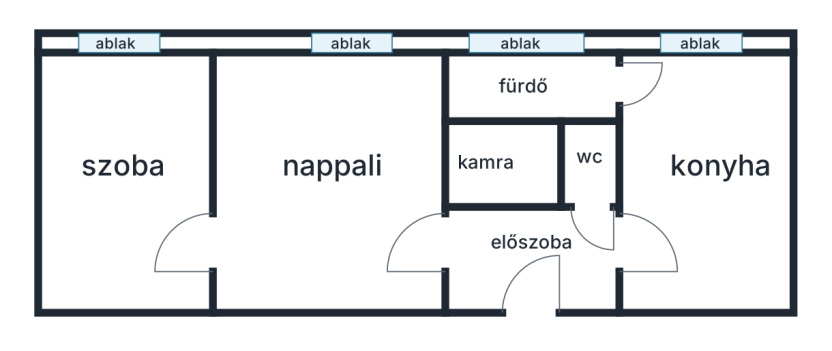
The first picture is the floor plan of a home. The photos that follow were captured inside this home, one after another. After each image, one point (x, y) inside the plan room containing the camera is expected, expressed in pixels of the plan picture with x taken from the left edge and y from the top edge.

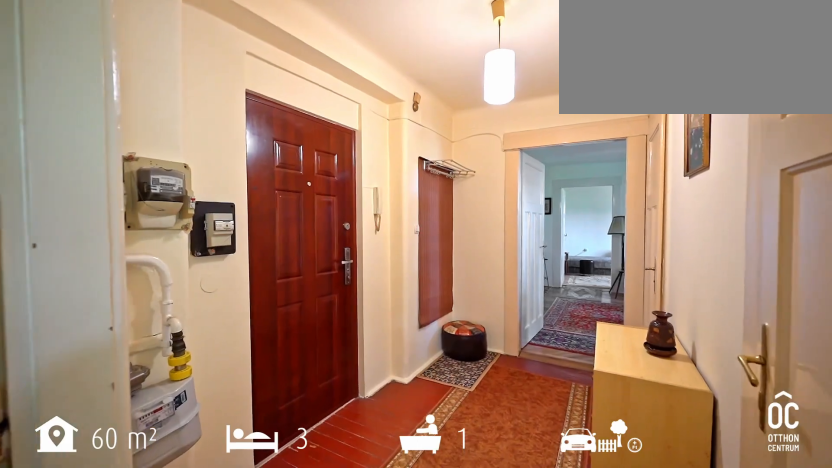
(527, 261)
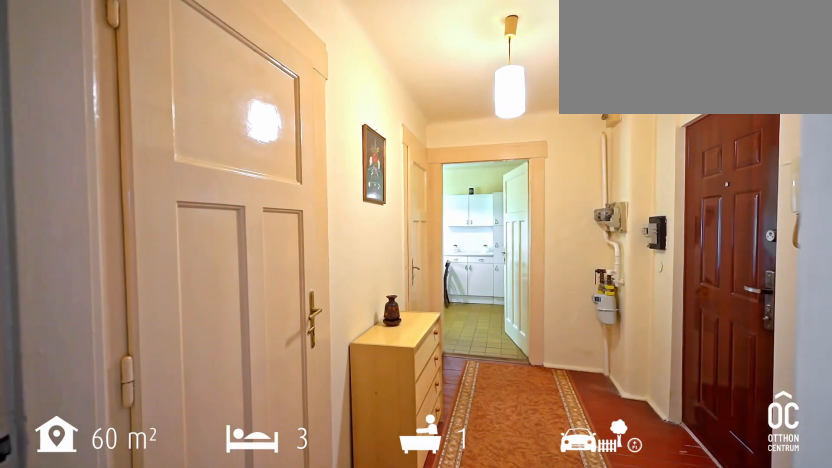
(527, 261)
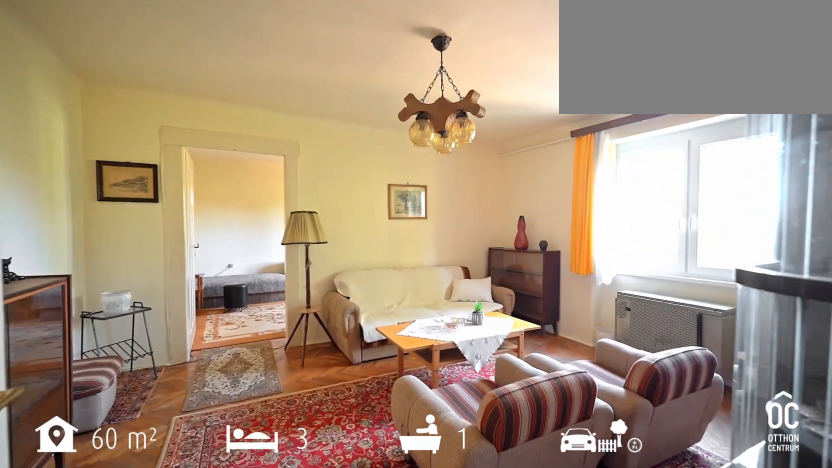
(335, 185)
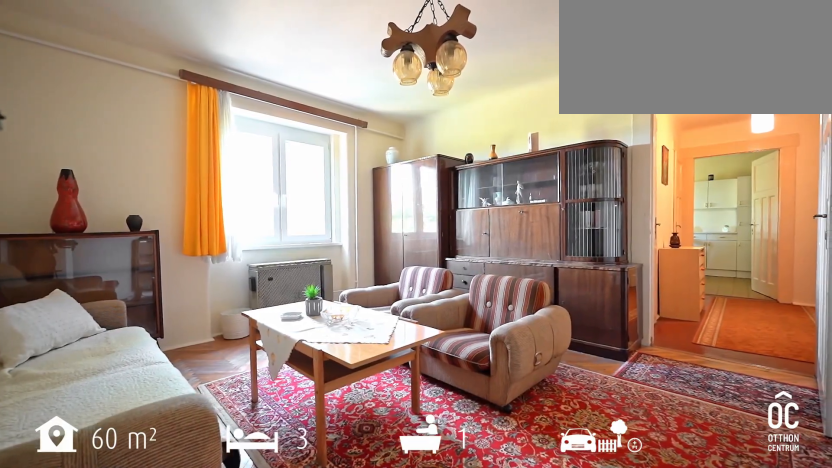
(335, 185)
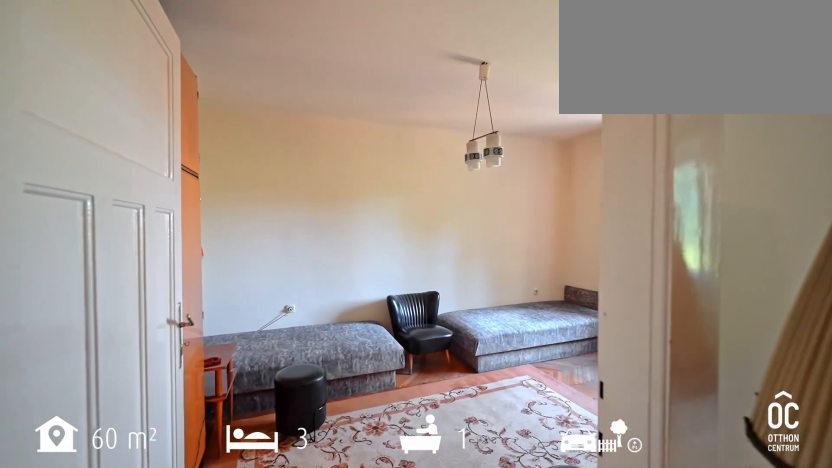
(125, 175)
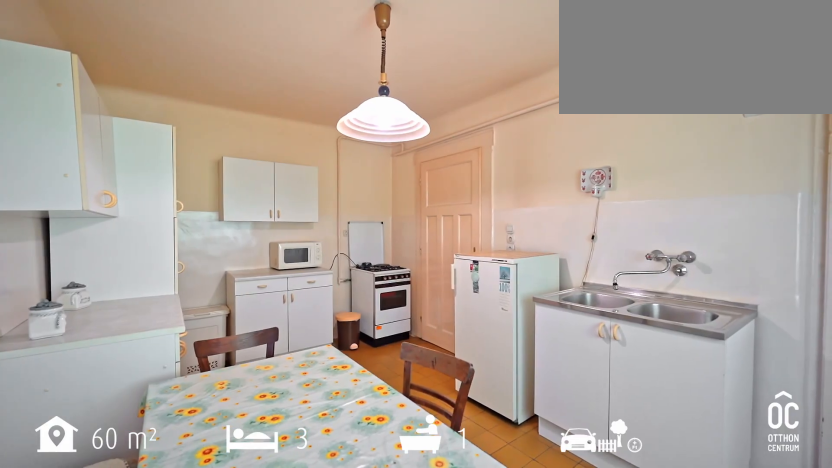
(704, 186)
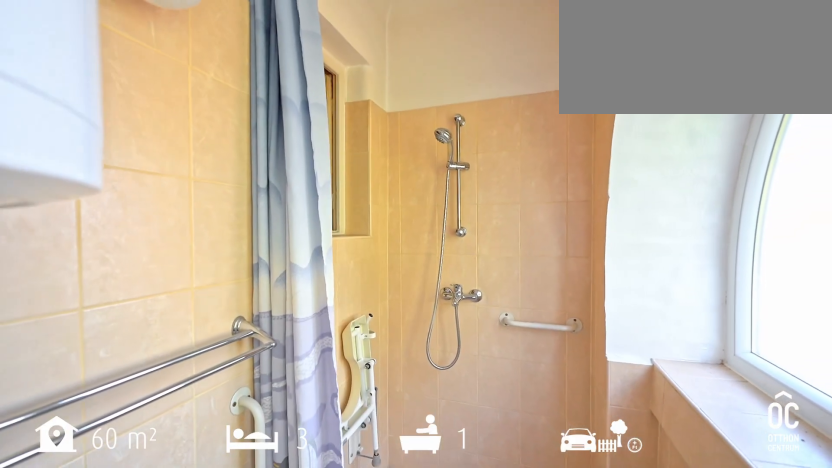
(528, 85)
